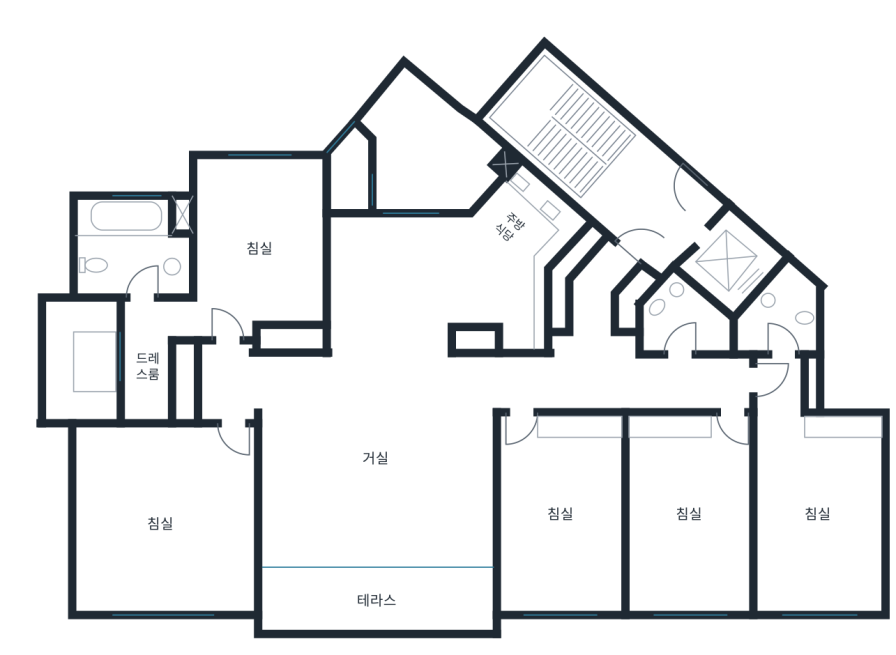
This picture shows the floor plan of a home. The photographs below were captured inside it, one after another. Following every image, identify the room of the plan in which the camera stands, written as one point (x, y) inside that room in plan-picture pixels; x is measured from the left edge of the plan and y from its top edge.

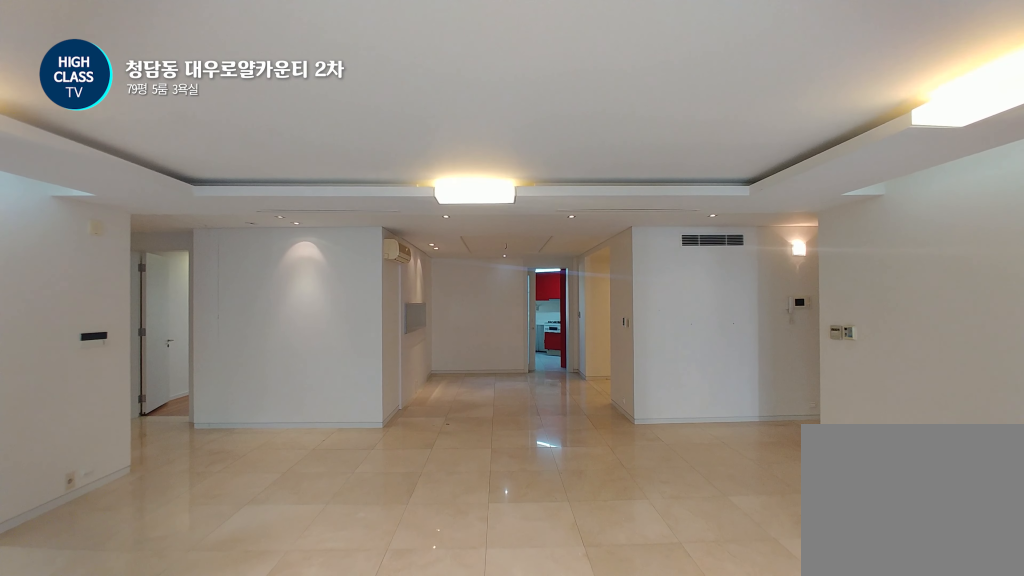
(376, 470)
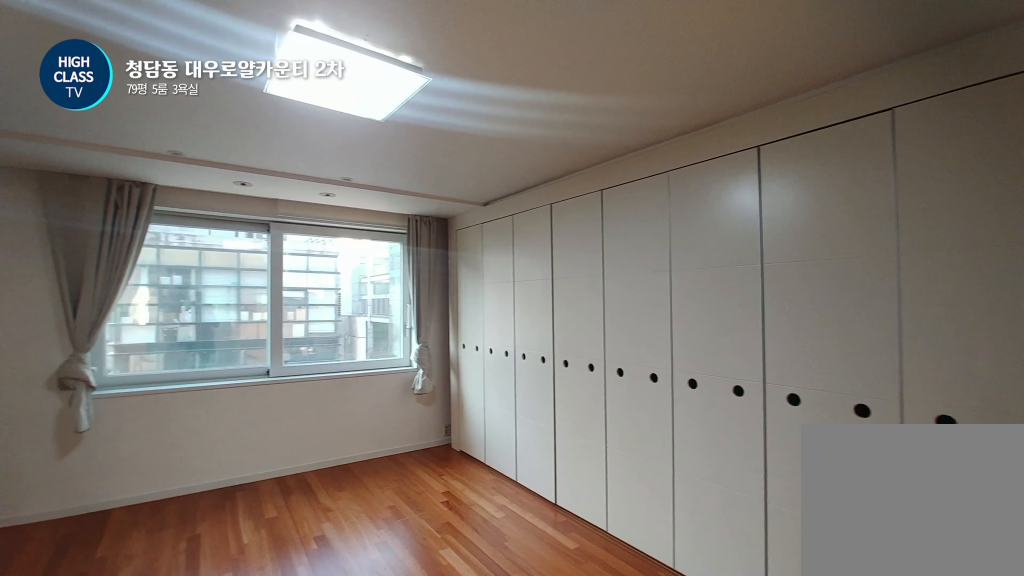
(165, 522)
